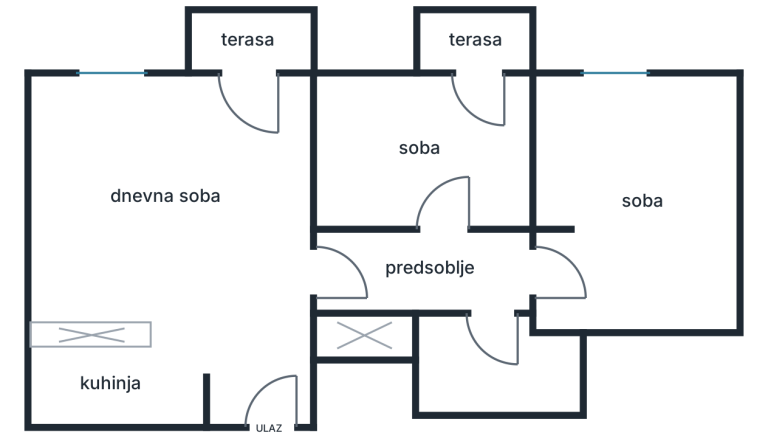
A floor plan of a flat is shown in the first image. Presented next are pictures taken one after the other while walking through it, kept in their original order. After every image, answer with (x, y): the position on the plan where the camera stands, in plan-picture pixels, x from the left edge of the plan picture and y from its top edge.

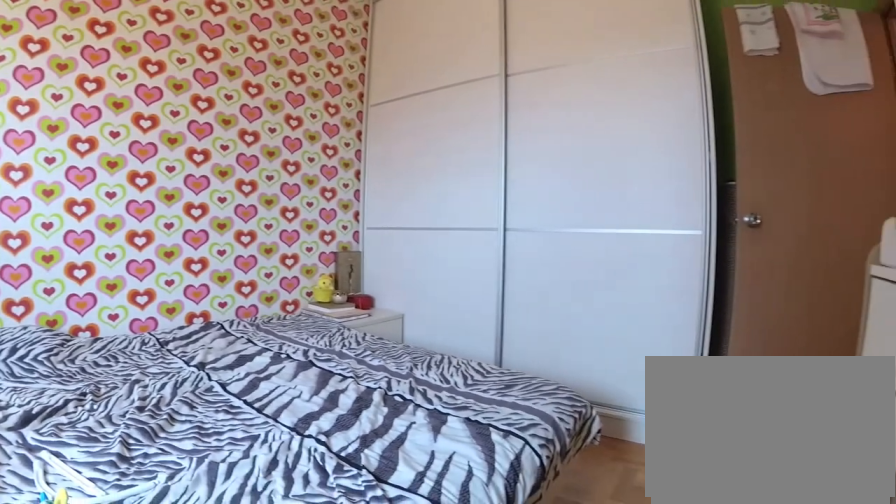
(581, 136)
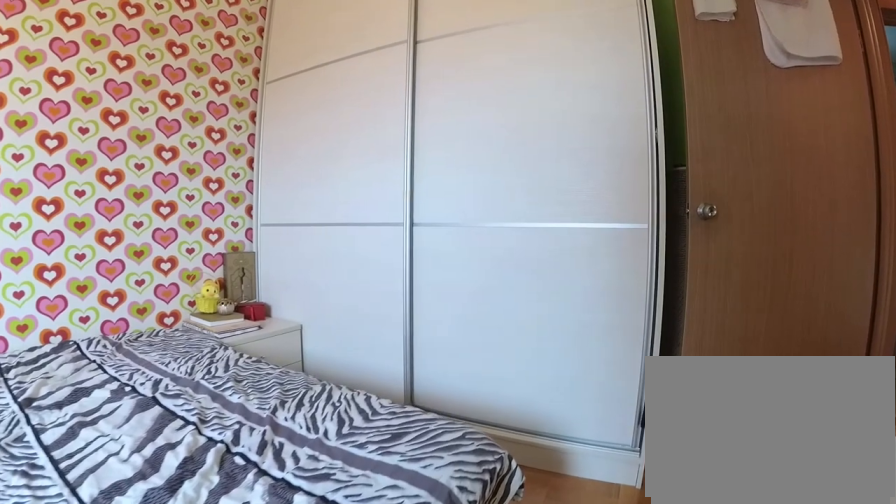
(588, 170)
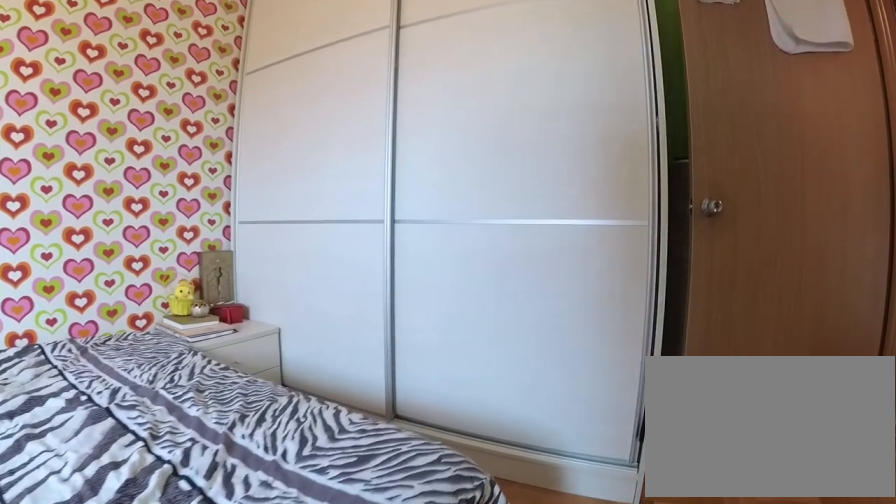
(588, 179)
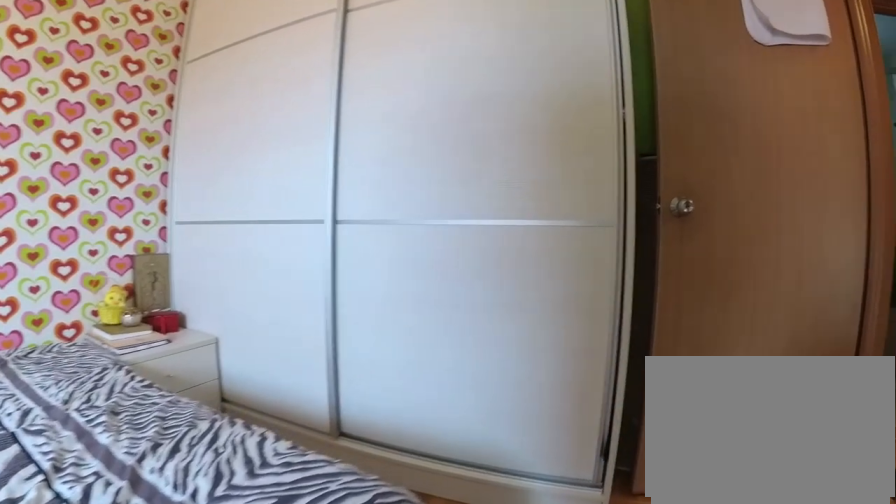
(588, 190)
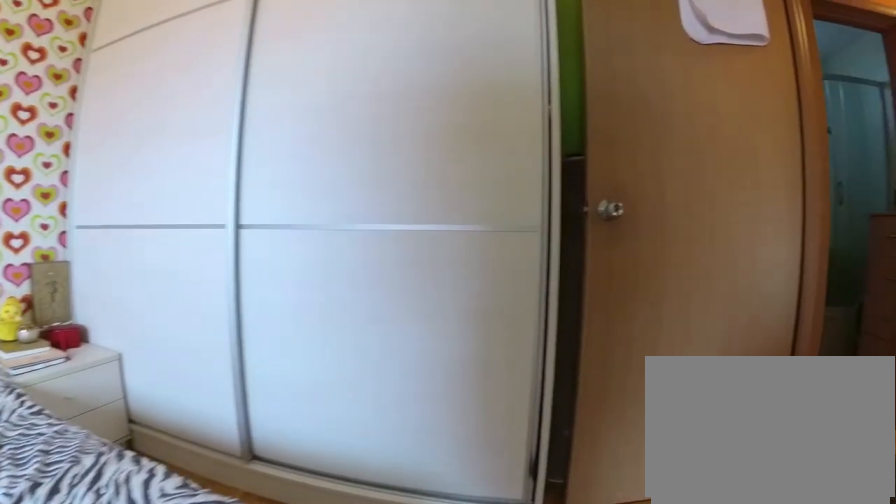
(588, 201)
